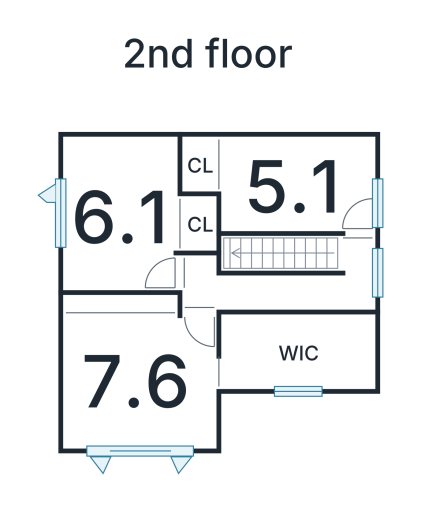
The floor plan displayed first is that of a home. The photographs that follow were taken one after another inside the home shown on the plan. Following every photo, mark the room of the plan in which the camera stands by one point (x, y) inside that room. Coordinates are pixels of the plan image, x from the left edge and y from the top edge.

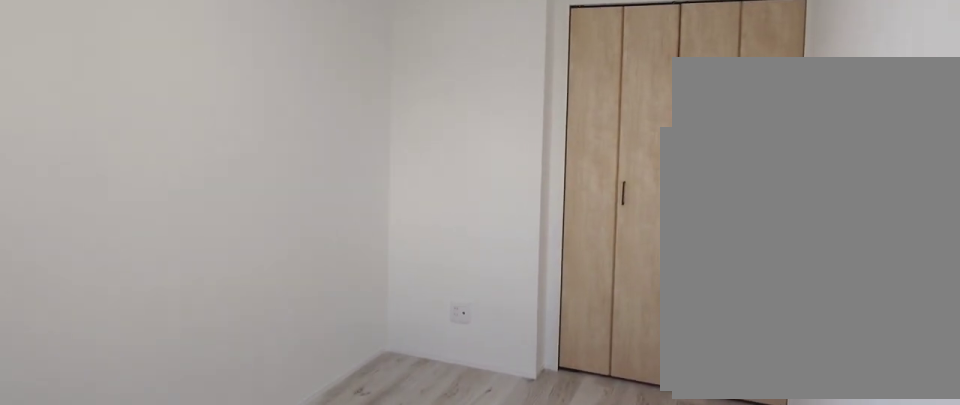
(300, 183)
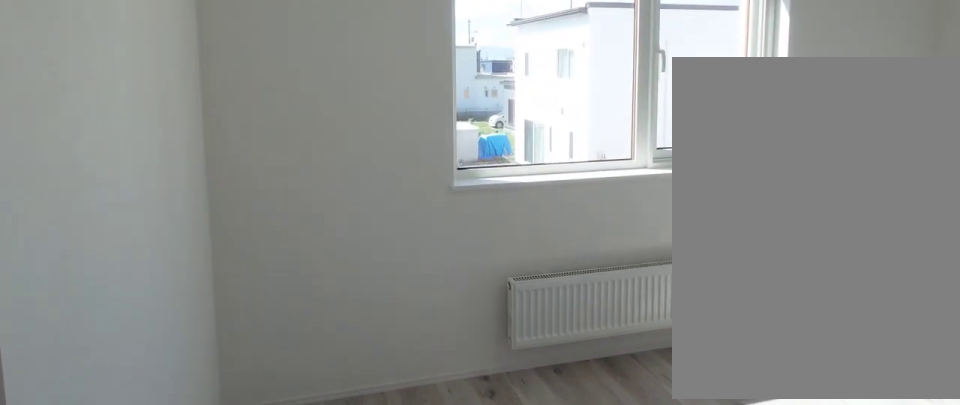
(116, 224)
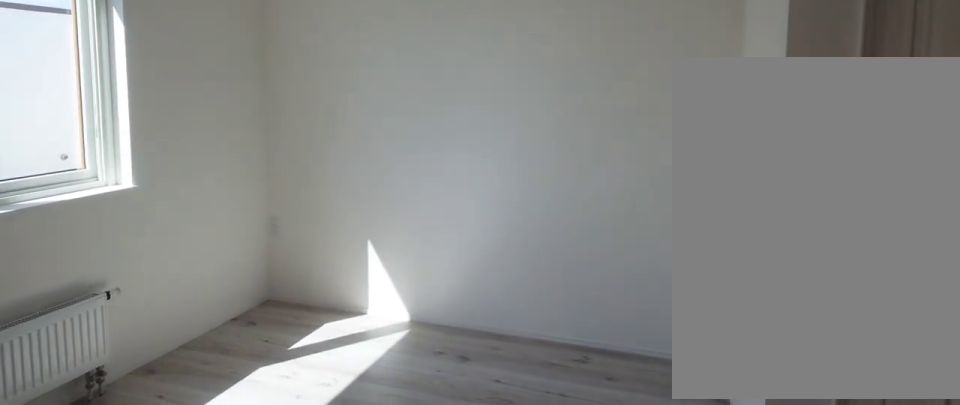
(116, 224)
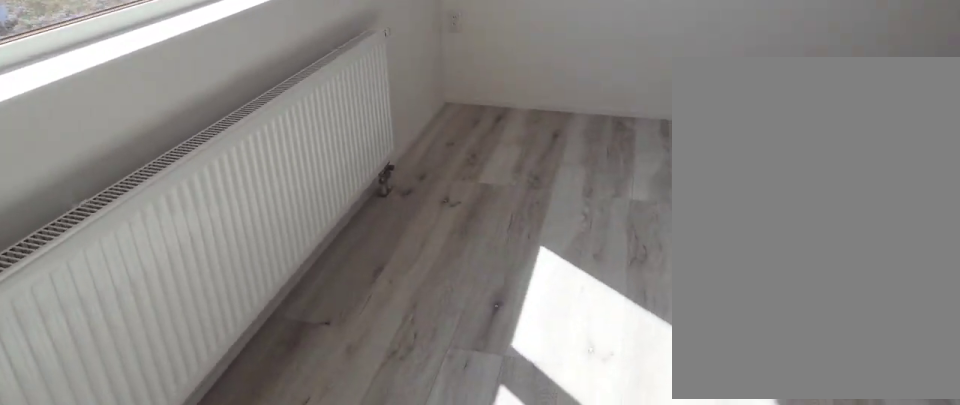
(140, 378)
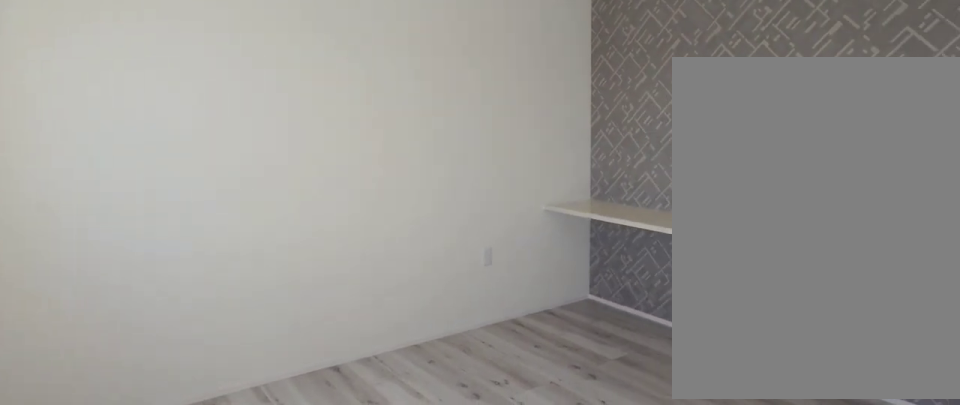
(140, 378)
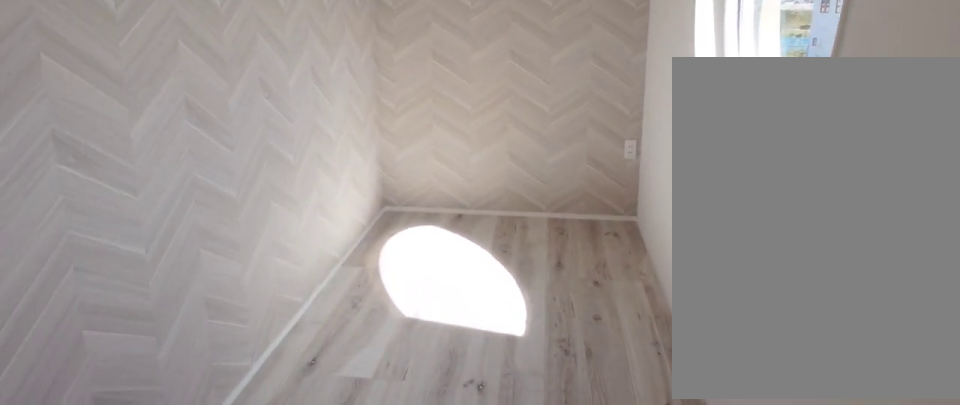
(293, 355)
